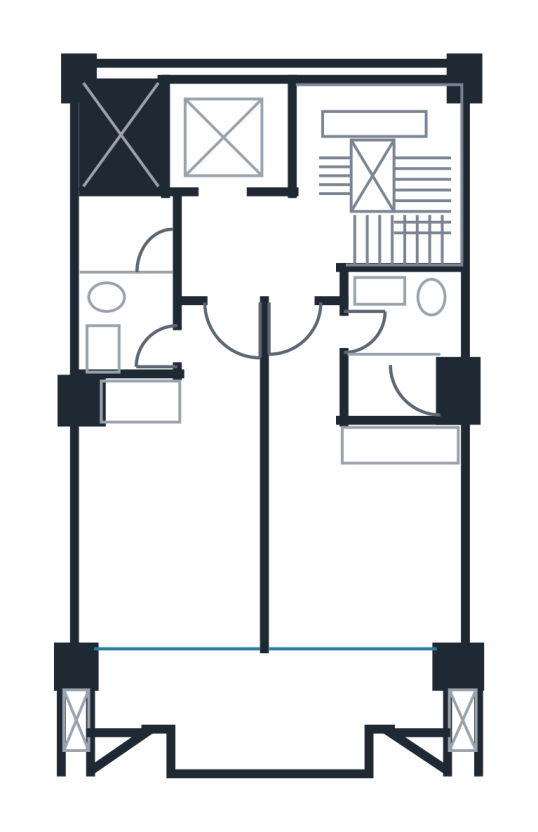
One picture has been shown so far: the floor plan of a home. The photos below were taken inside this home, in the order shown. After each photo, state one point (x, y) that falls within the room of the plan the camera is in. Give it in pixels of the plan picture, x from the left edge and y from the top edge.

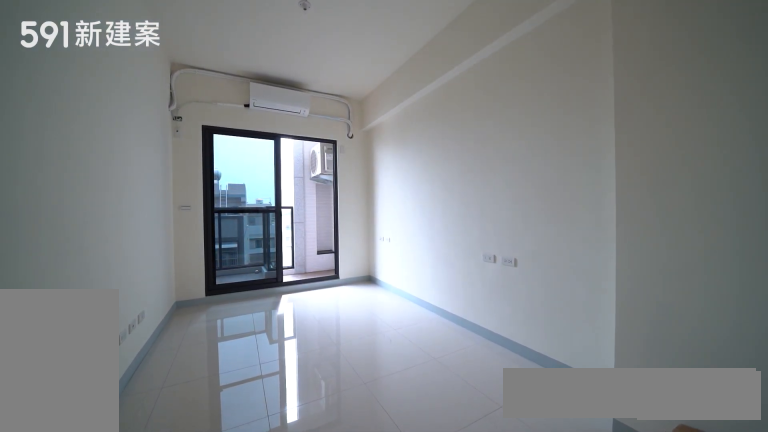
(174, 494)
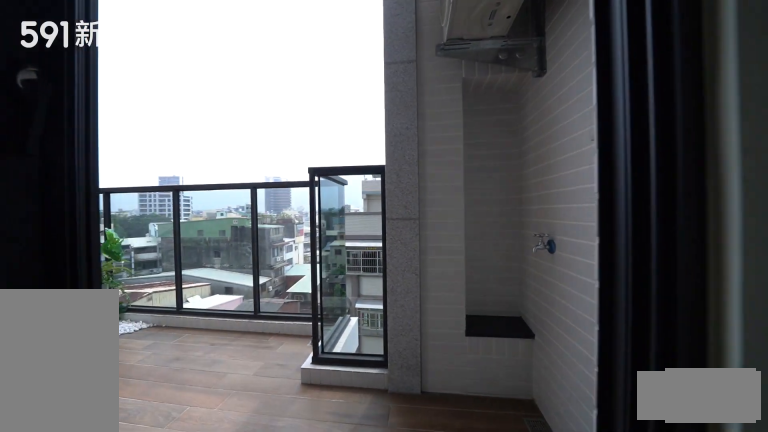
(269, 702)
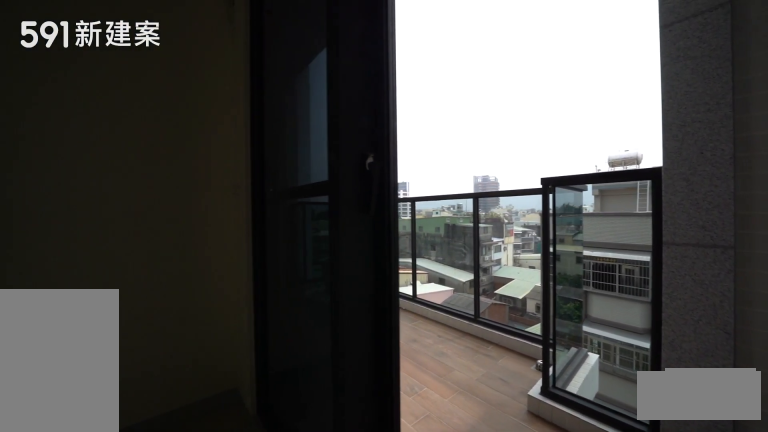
(269, 702)
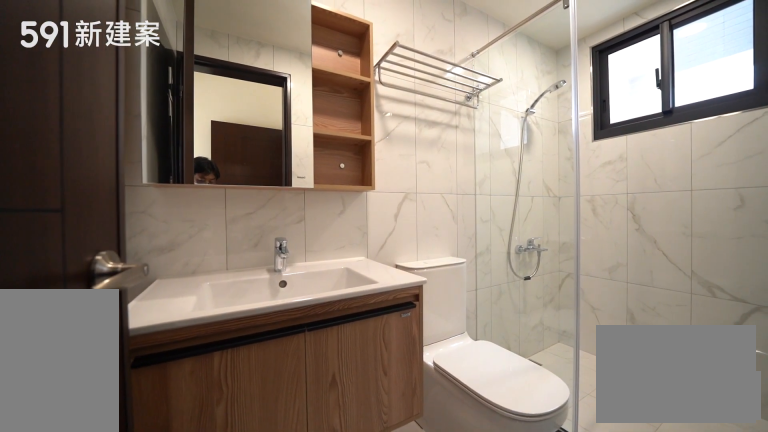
(128, 282)
